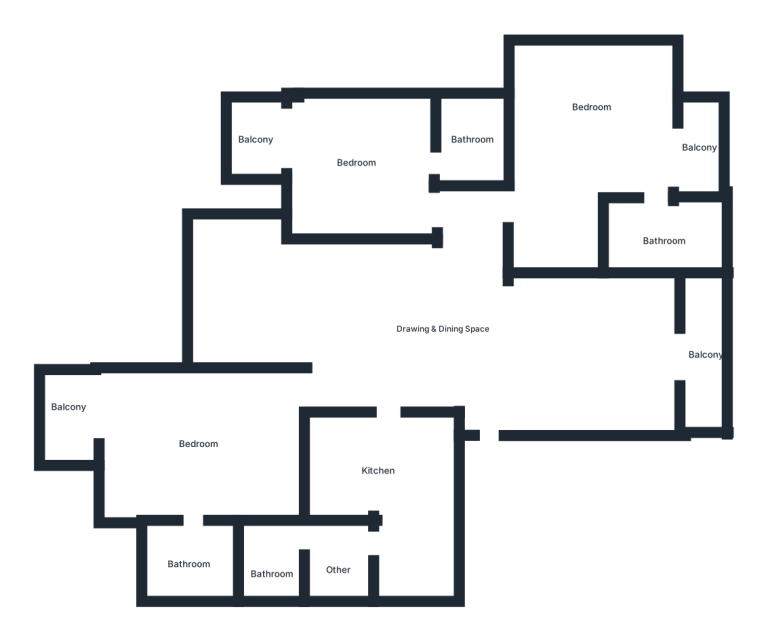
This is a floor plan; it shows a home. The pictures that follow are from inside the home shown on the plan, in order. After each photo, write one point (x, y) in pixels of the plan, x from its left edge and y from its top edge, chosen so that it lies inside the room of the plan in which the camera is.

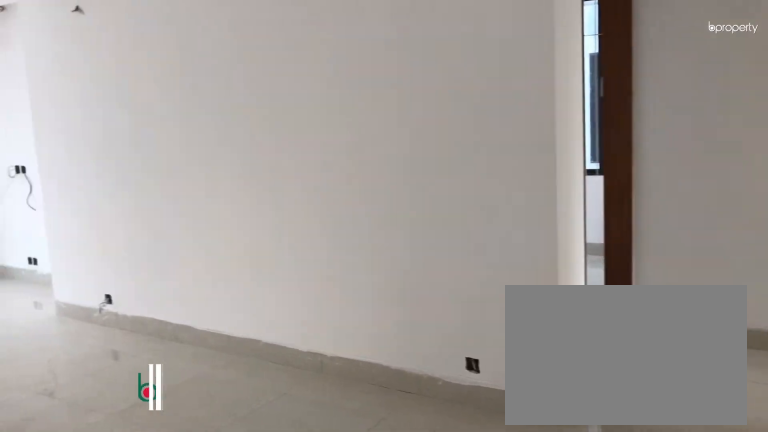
(410, 333)
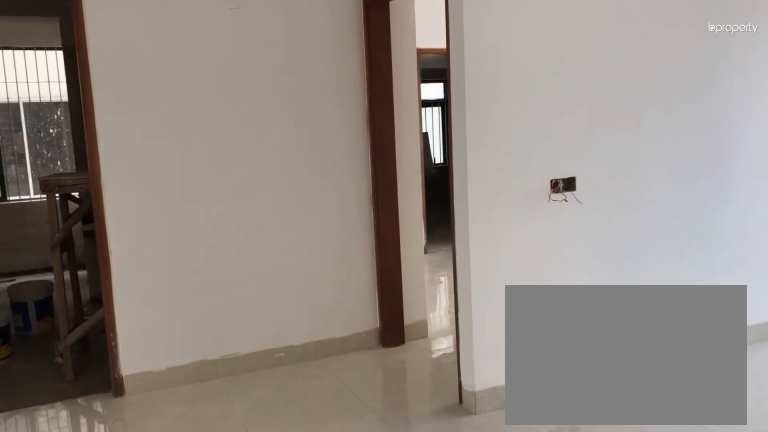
(410, 333)
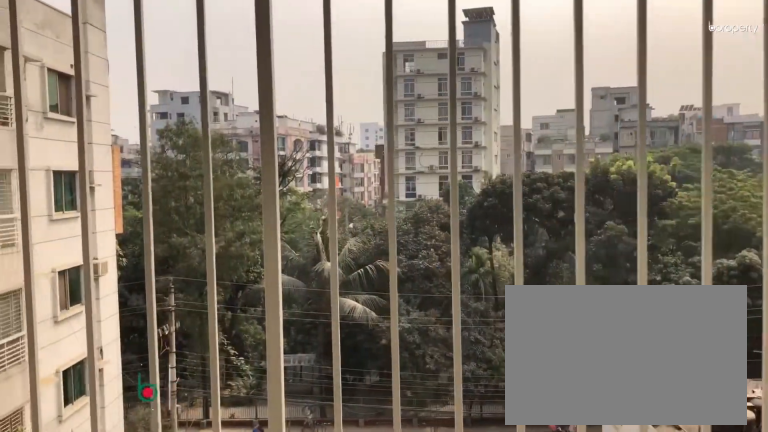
(701, 359)
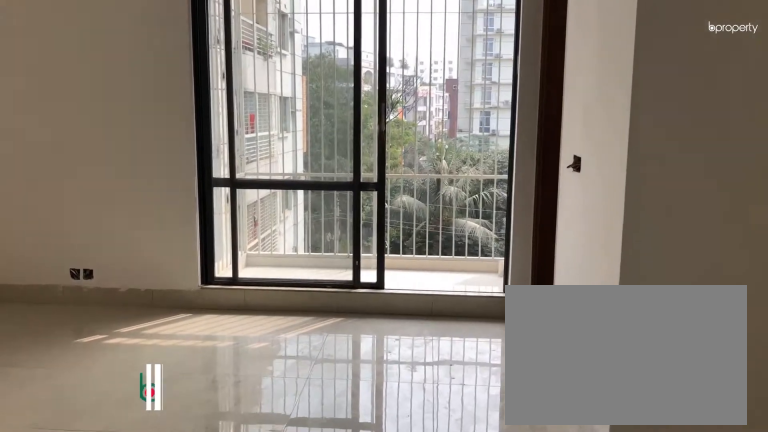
(580, 108)
